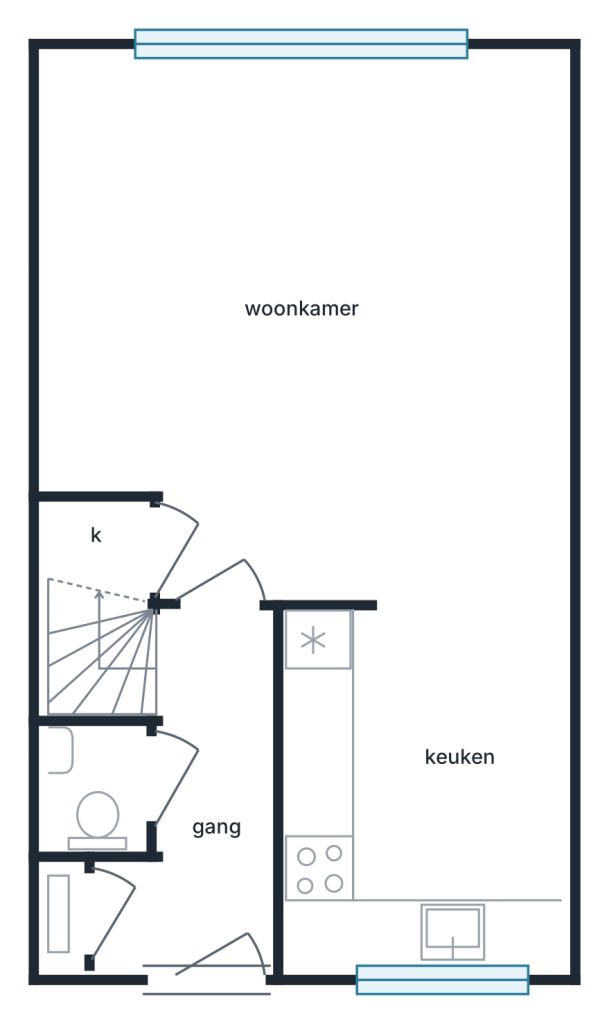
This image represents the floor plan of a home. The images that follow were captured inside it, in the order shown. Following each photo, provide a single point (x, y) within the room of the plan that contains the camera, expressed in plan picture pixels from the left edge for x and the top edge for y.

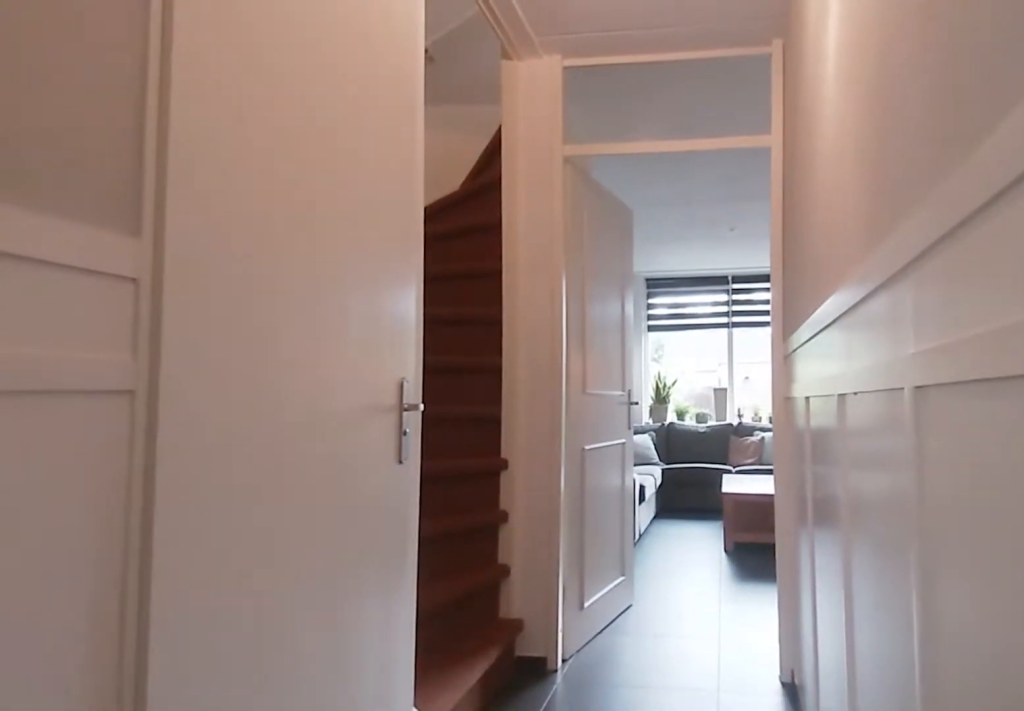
(205, 807)
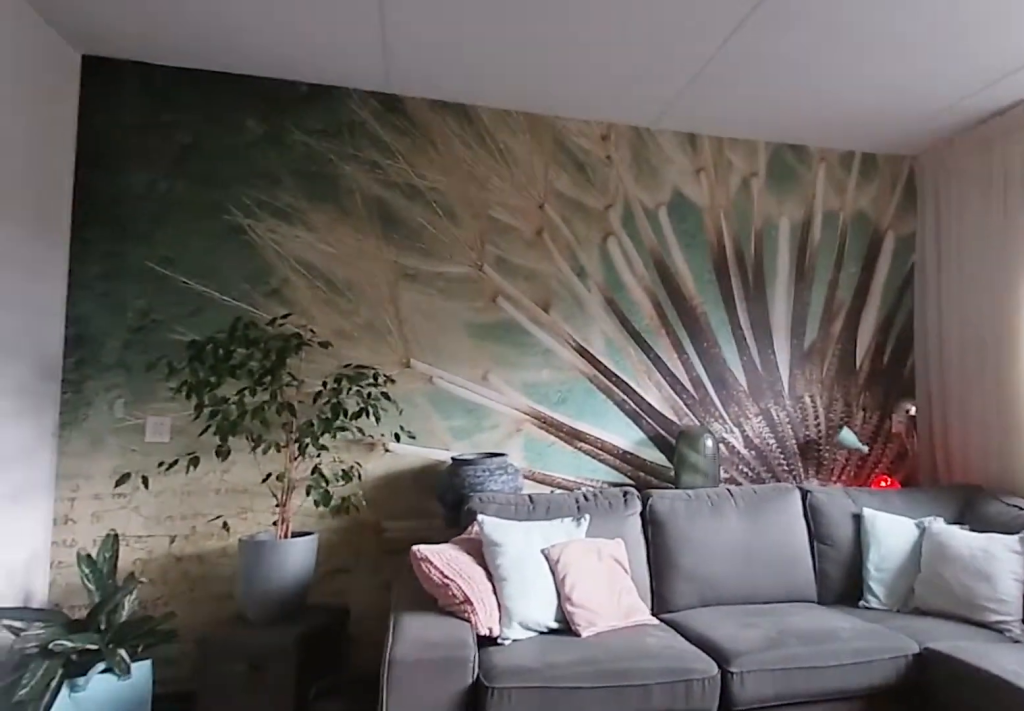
(317, 317)
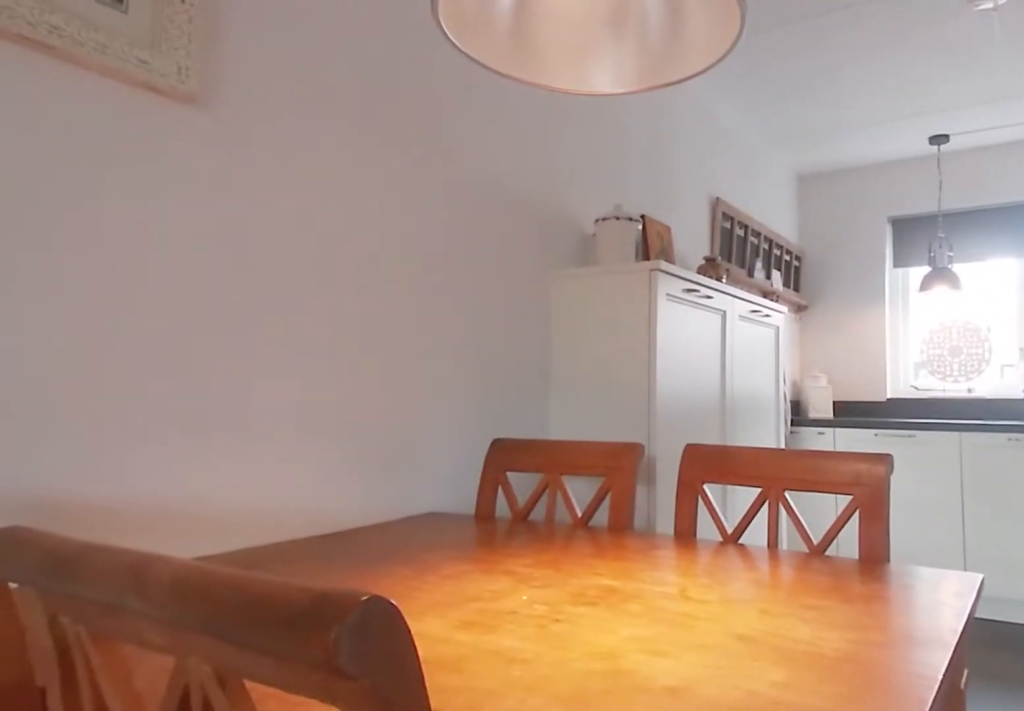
(316, 319)
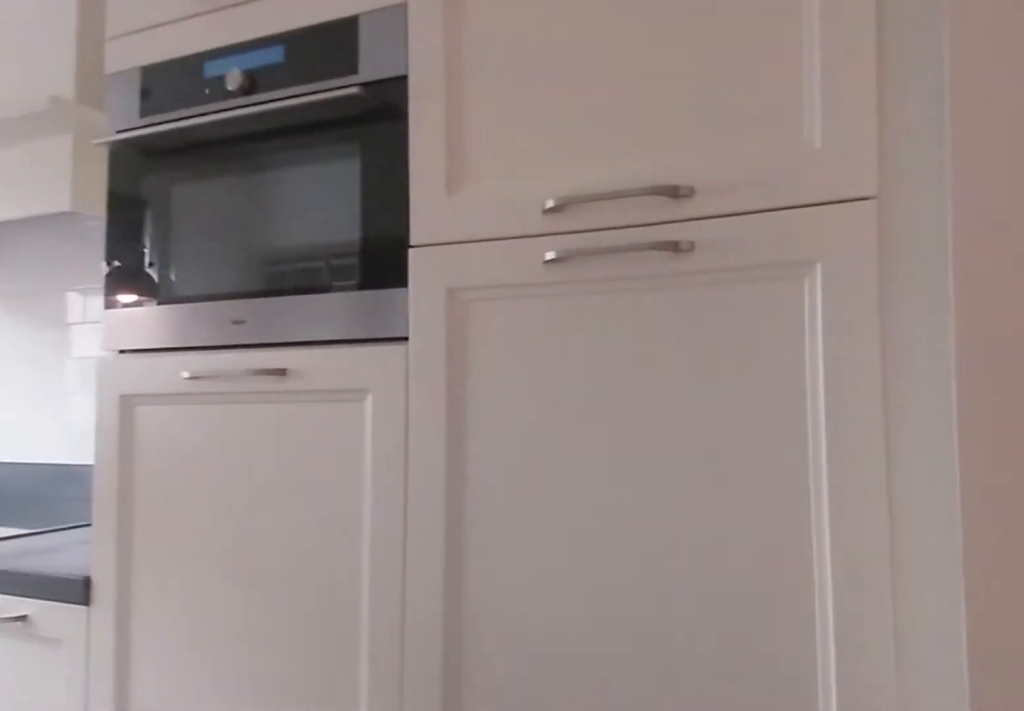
(423, 784)
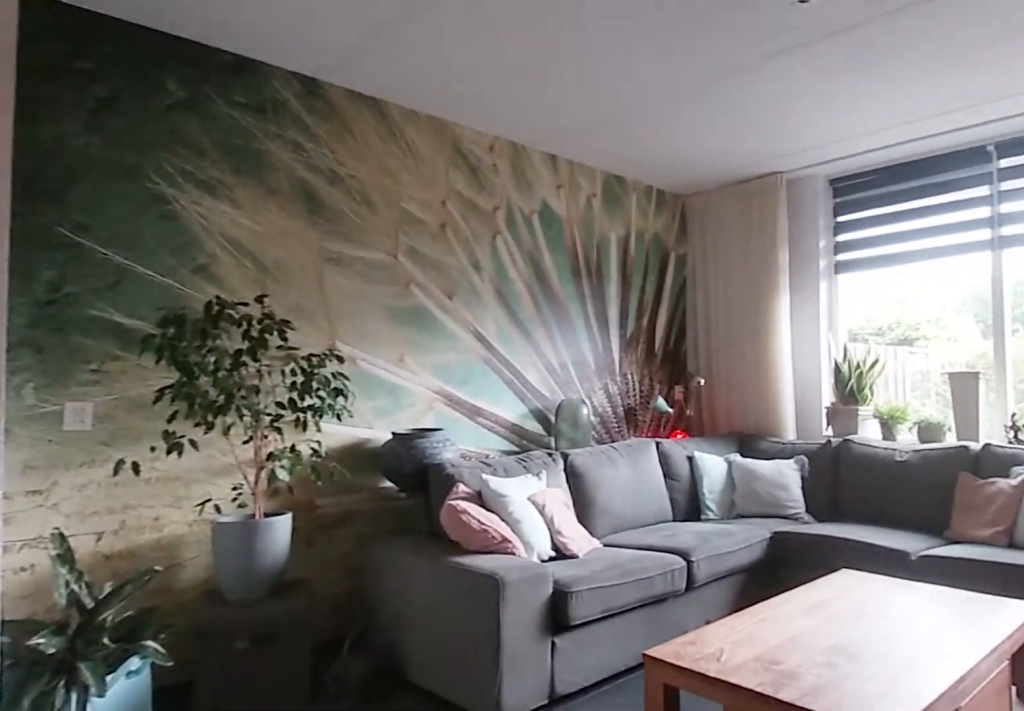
(314, 314)
